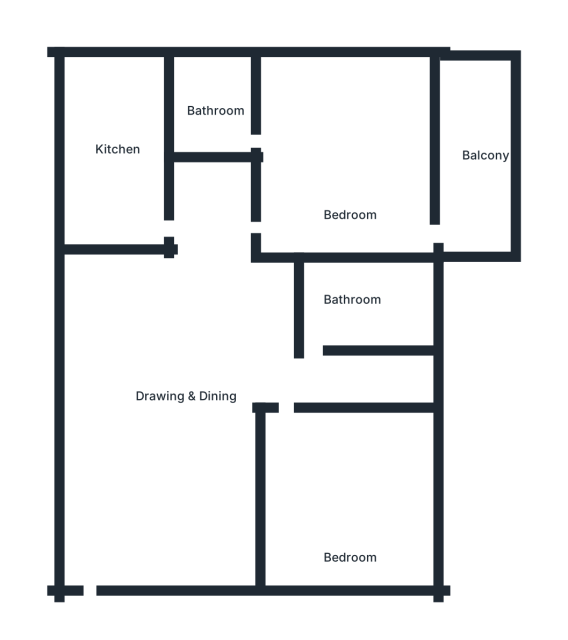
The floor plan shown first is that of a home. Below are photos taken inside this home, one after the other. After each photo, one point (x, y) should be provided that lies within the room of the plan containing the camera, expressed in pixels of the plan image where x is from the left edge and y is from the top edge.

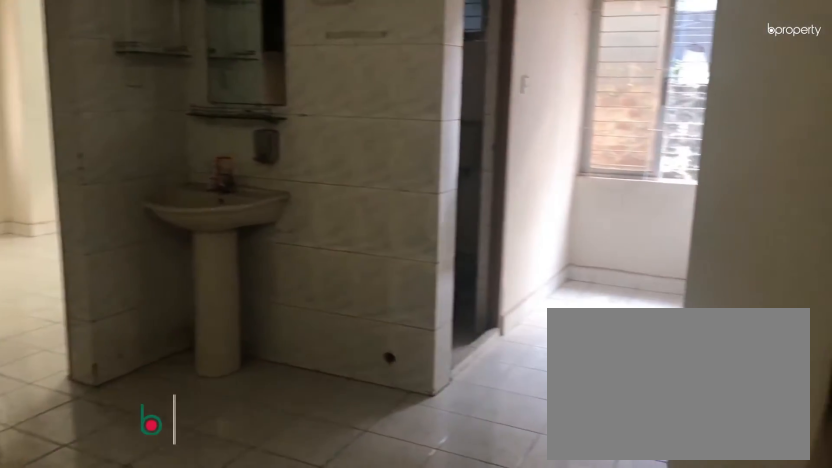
(195, 387)
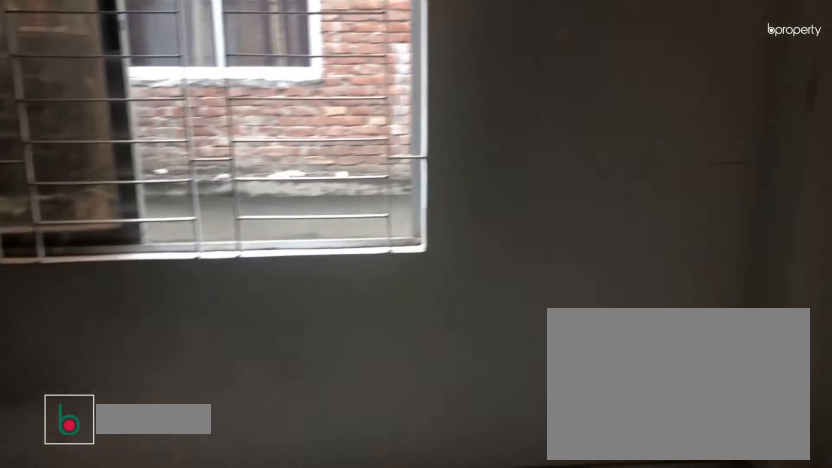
(351, 516)
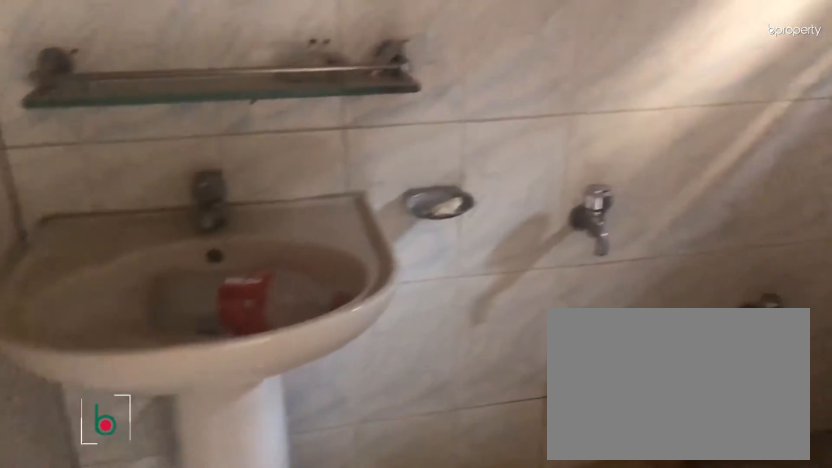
(370, 296)
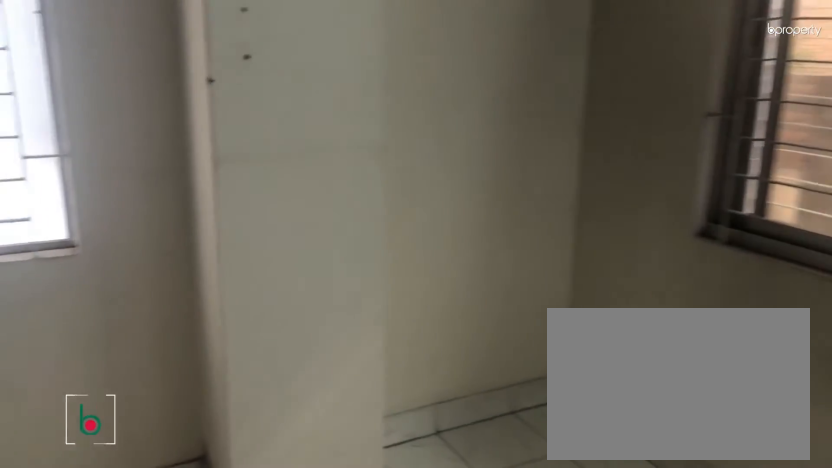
(343, 161)
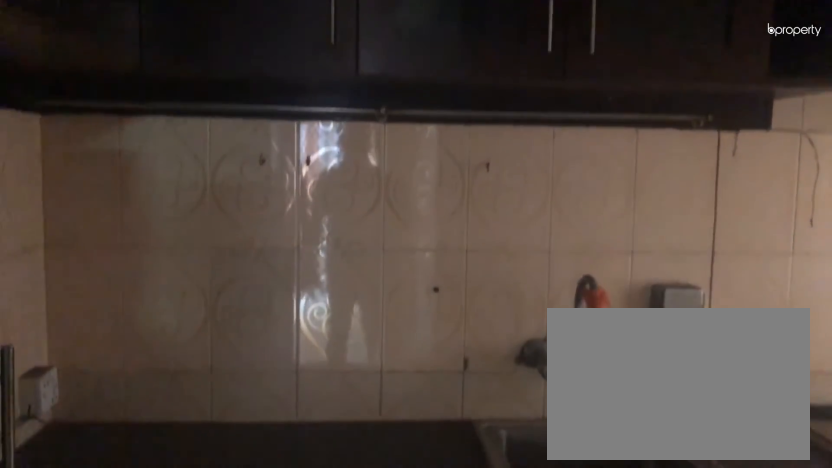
(118, 133)
